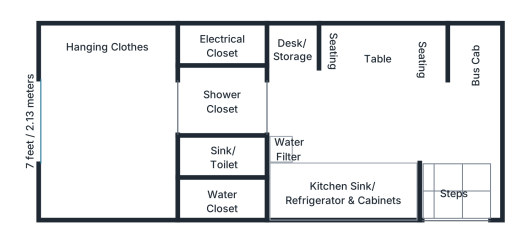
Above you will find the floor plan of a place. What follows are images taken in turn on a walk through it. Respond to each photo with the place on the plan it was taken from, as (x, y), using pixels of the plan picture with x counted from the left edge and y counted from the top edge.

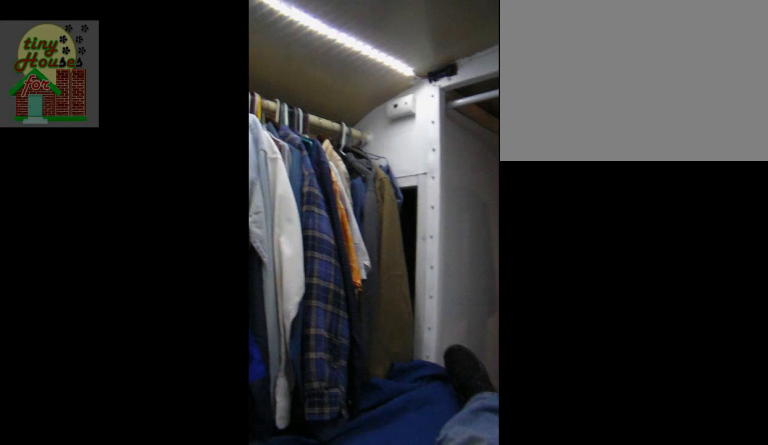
(90, 144)
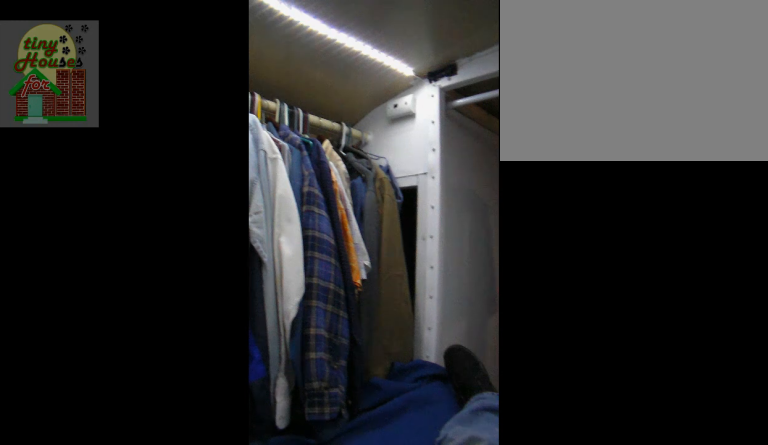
(91, 152)
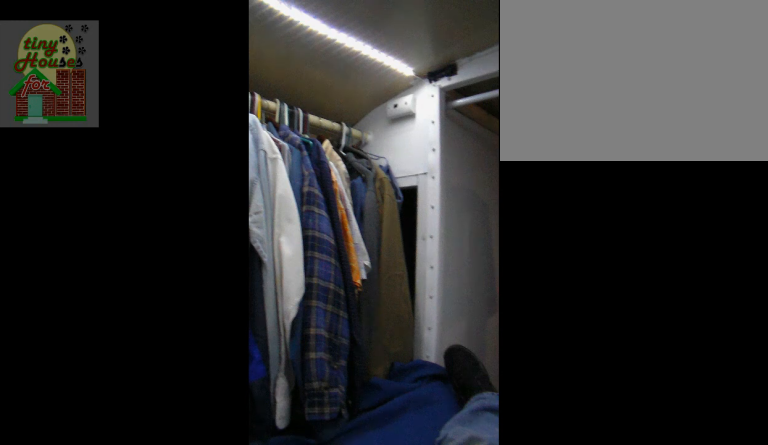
(90, 142)
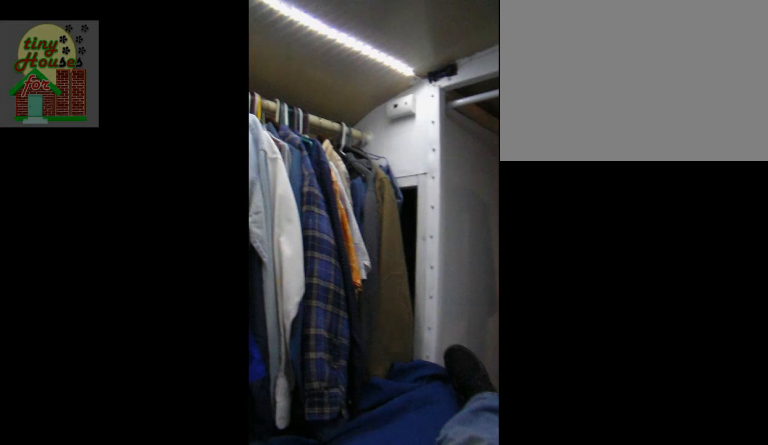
(90, 142)
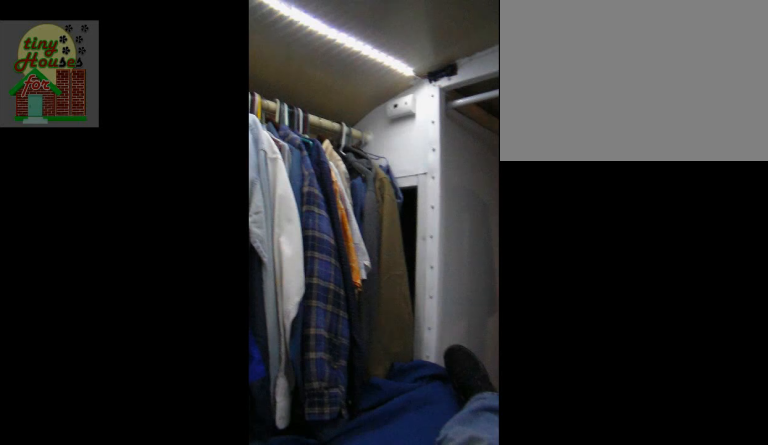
(94, 144)
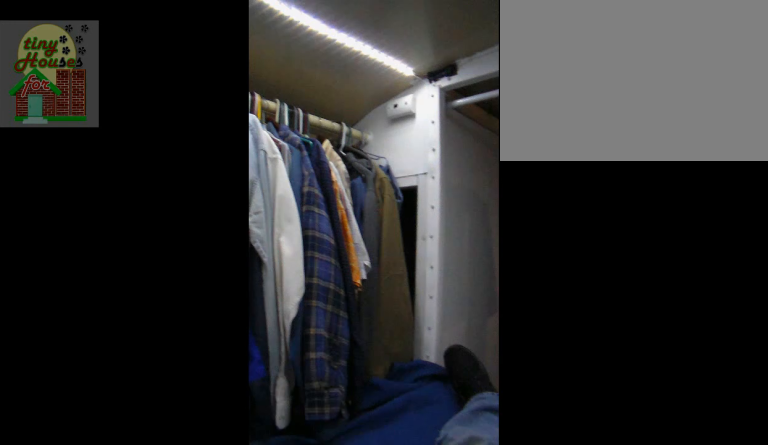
(94, 144)
